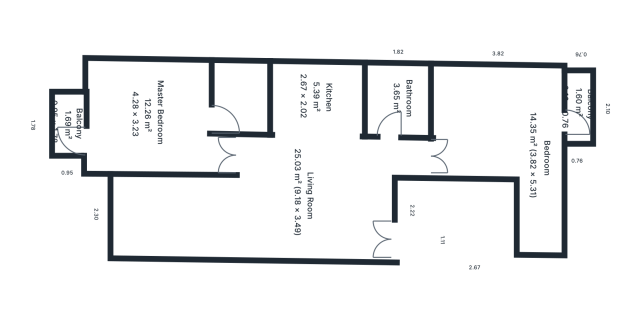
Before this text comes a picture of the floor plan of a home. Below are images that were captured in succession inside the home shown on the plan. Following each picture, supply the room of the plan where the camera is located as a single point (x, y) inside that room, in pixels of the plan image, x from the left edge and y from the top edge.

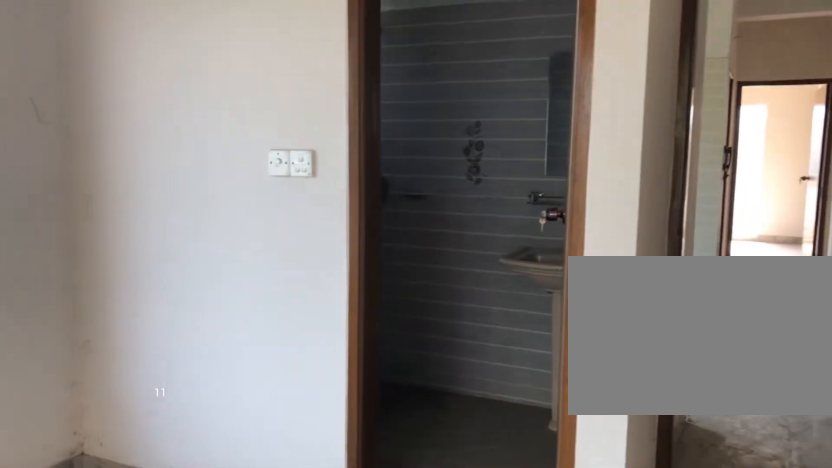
(186, 135)
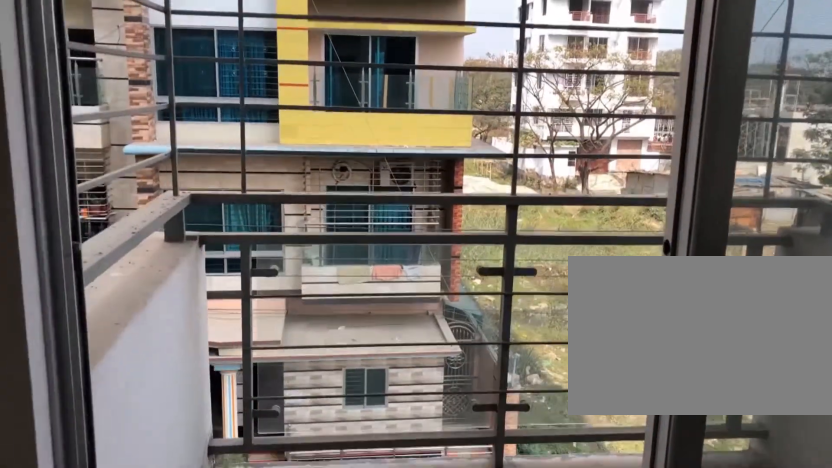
(67, 123)
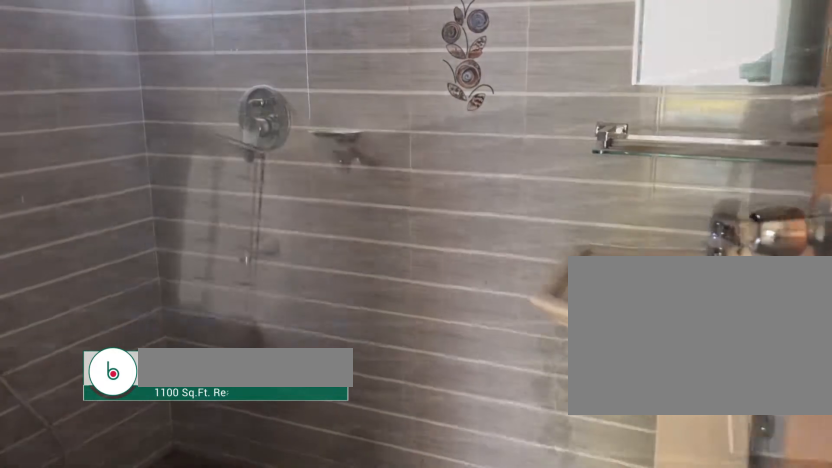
(250, 93)
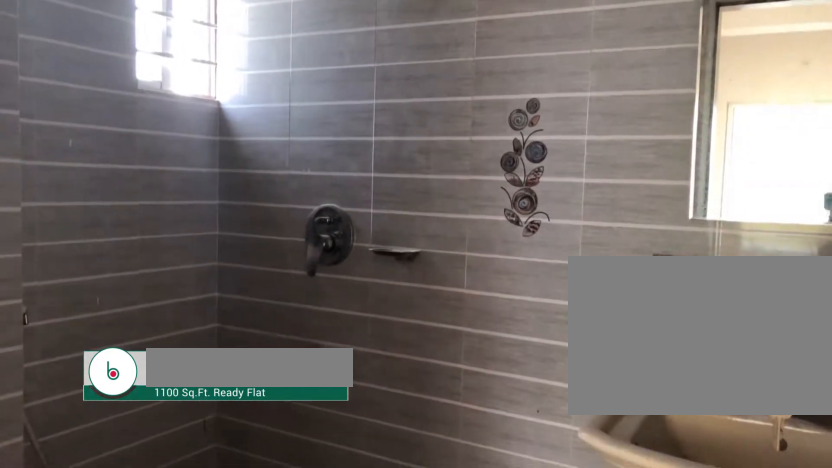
(250, 93)
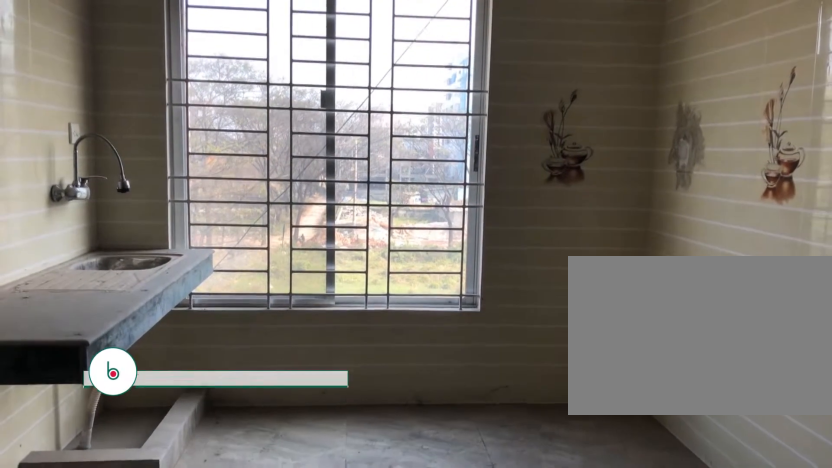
(316, 127)
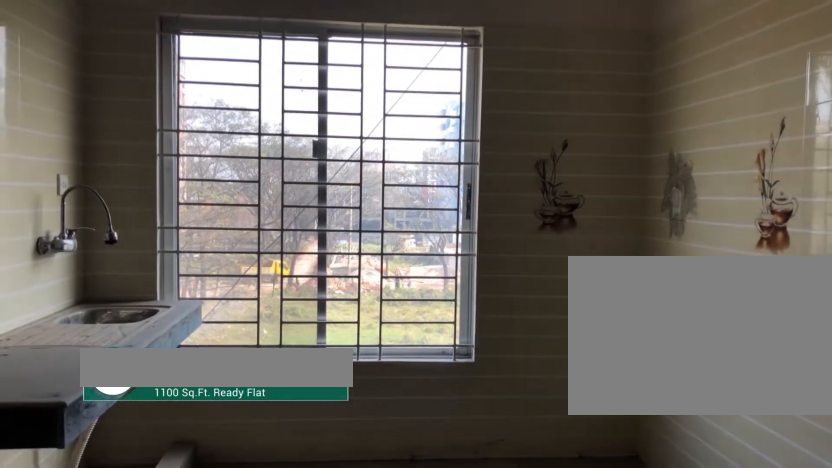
(316, 127)
